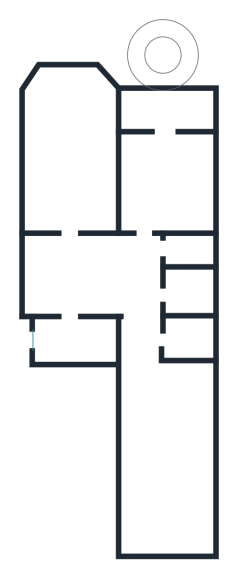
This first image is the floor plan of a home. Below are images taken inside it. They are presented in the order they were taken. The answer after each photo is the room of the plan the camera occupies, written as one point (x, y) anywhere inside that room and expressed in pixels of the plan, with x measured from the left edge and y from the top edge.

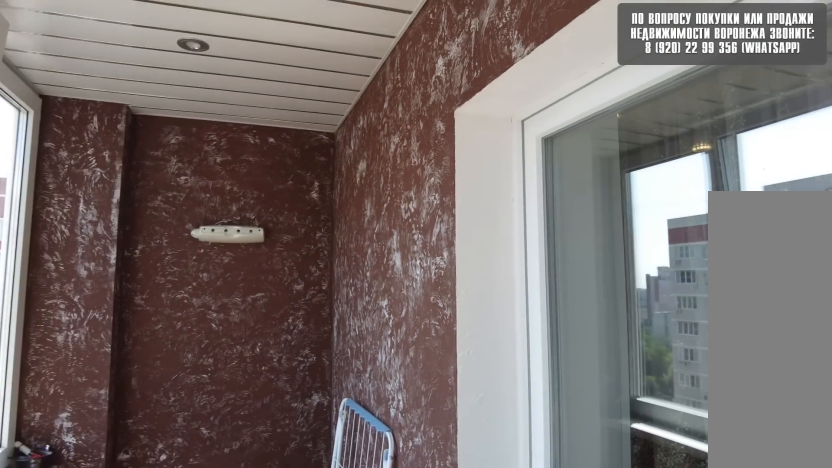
(162, 117)
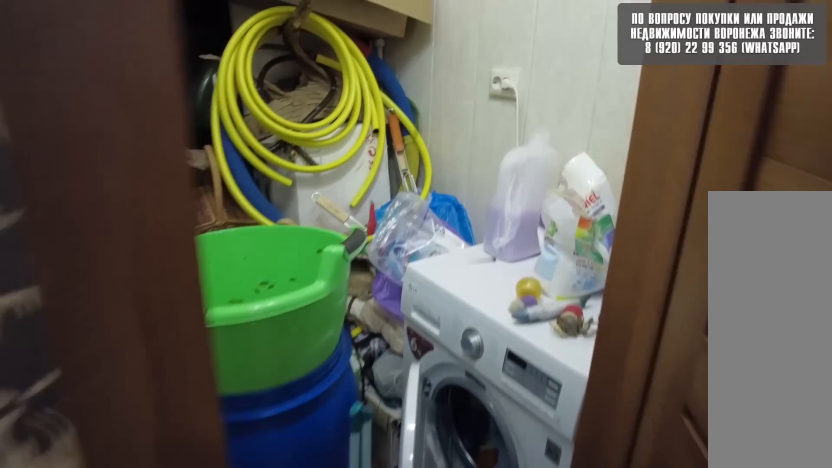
(142, 290)
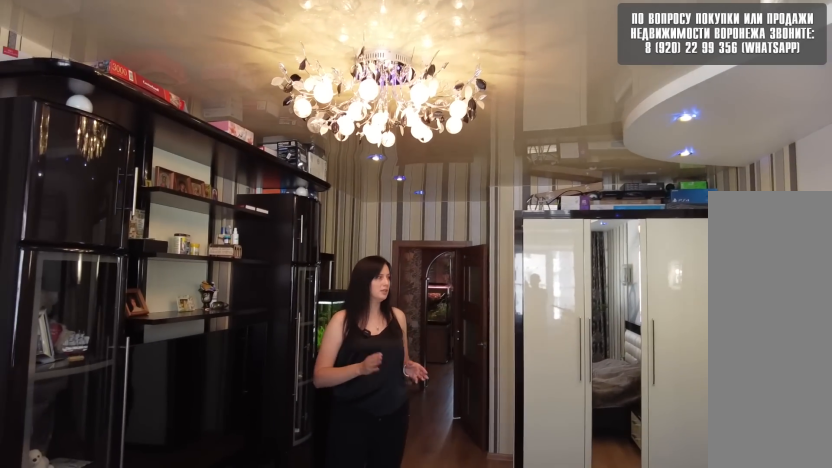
(159, 431)
